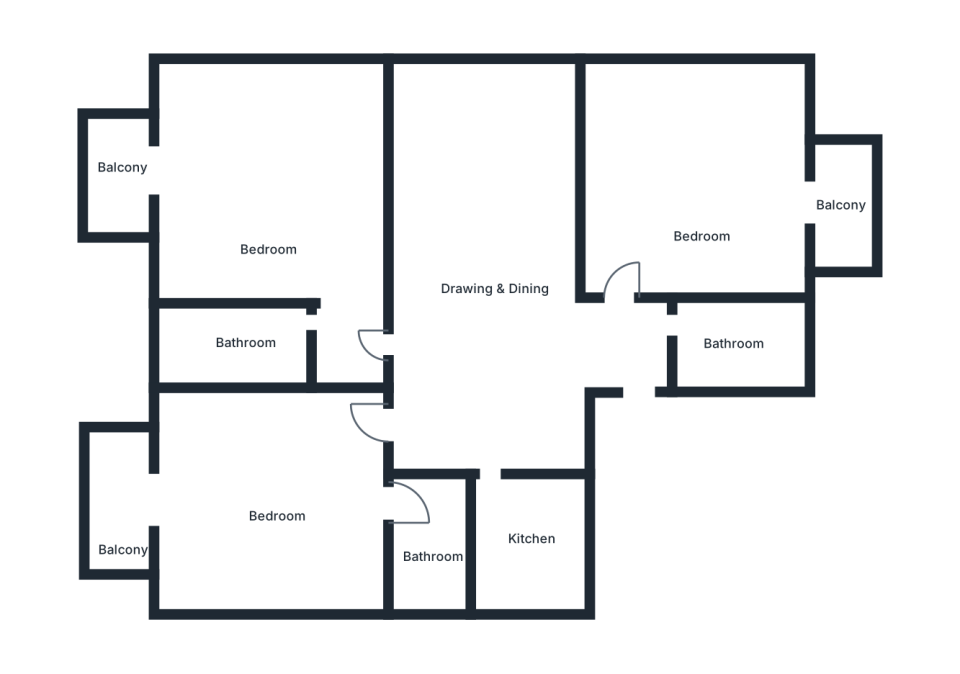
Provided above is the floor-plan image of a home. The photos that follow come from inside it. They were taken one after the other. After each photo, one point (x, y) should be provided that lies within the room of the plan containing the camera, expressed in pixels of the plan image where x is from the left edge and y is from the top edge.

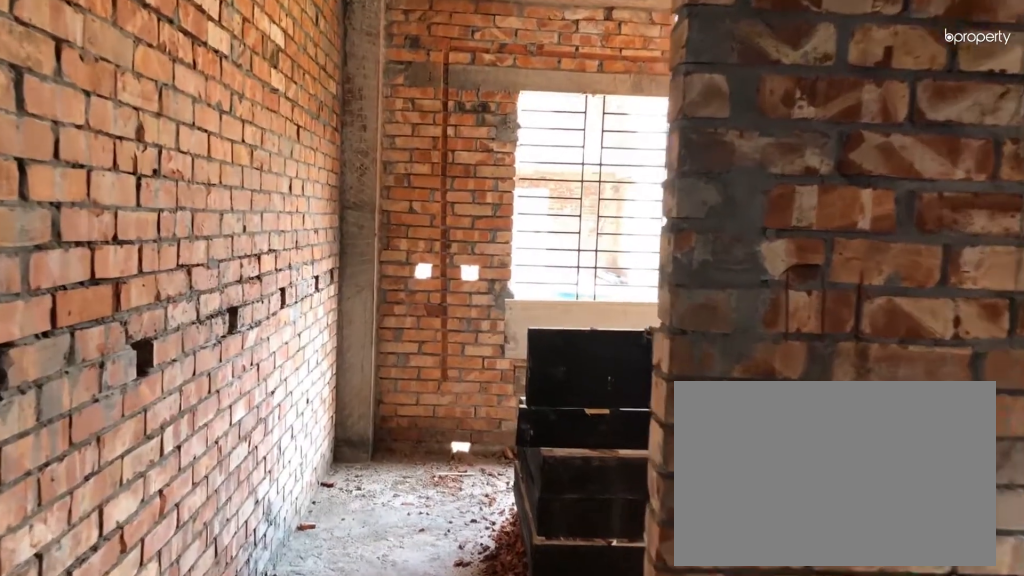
(615, 321)
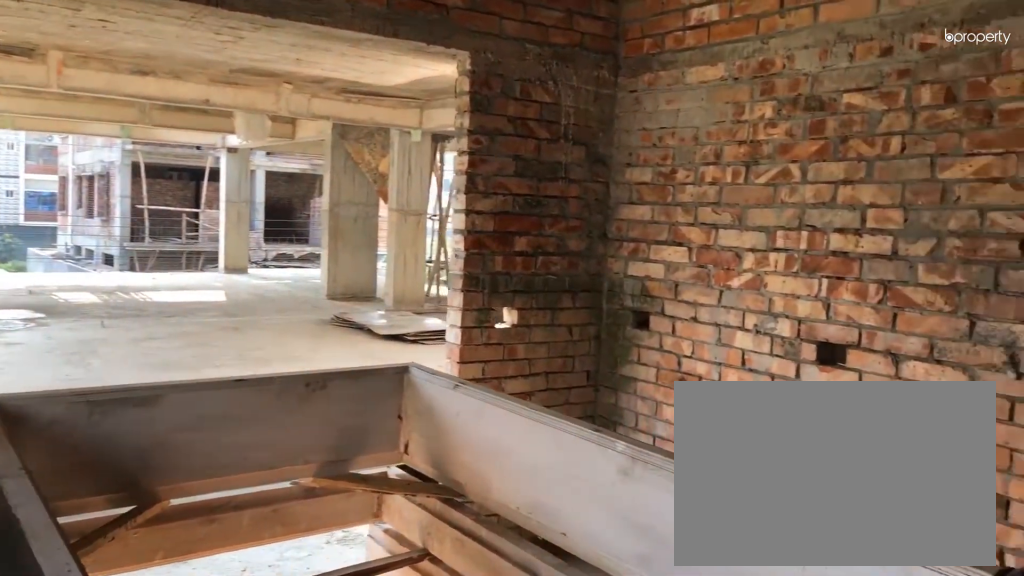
(710, 198)
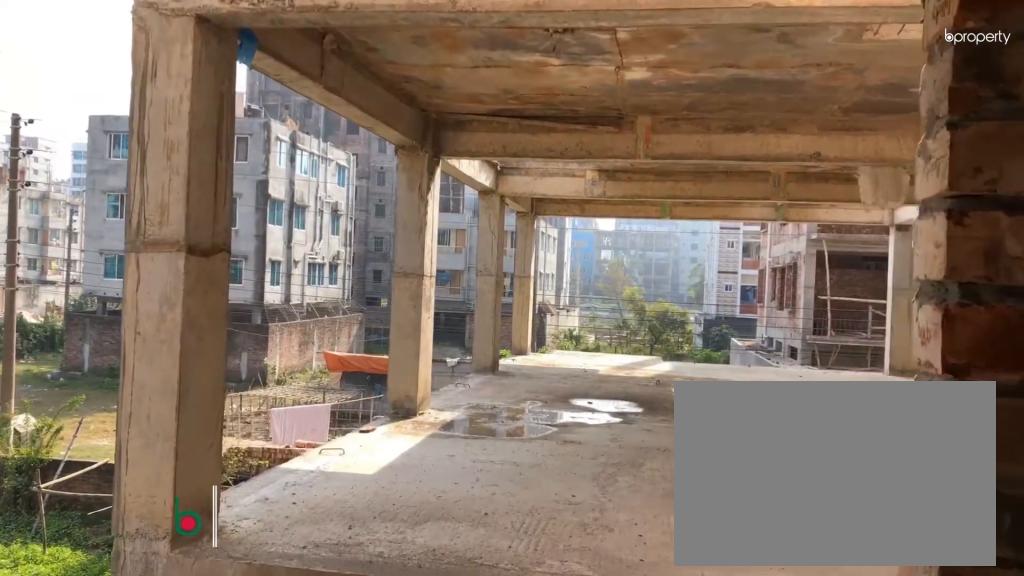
(843, 214)
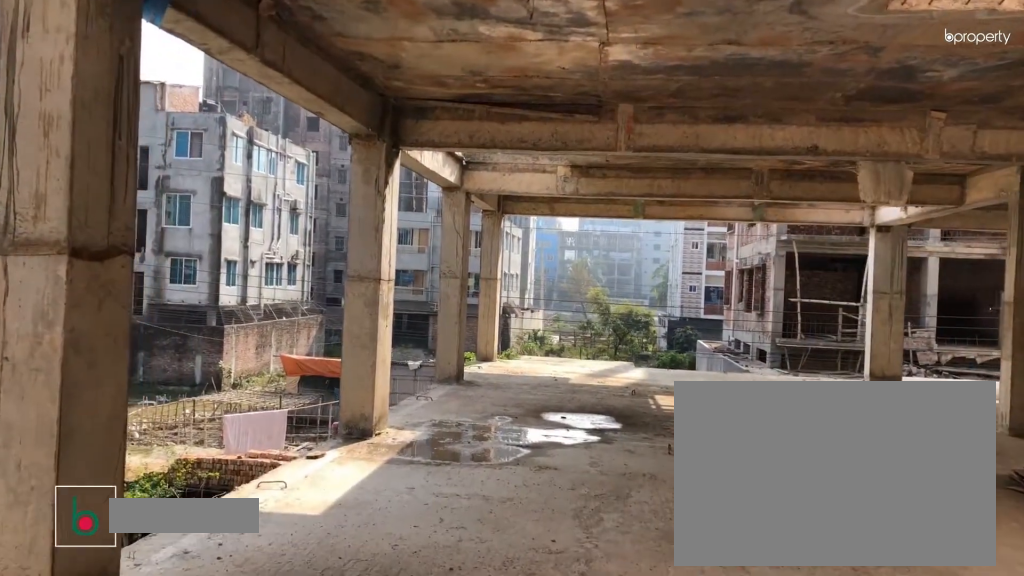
(843, 214)
